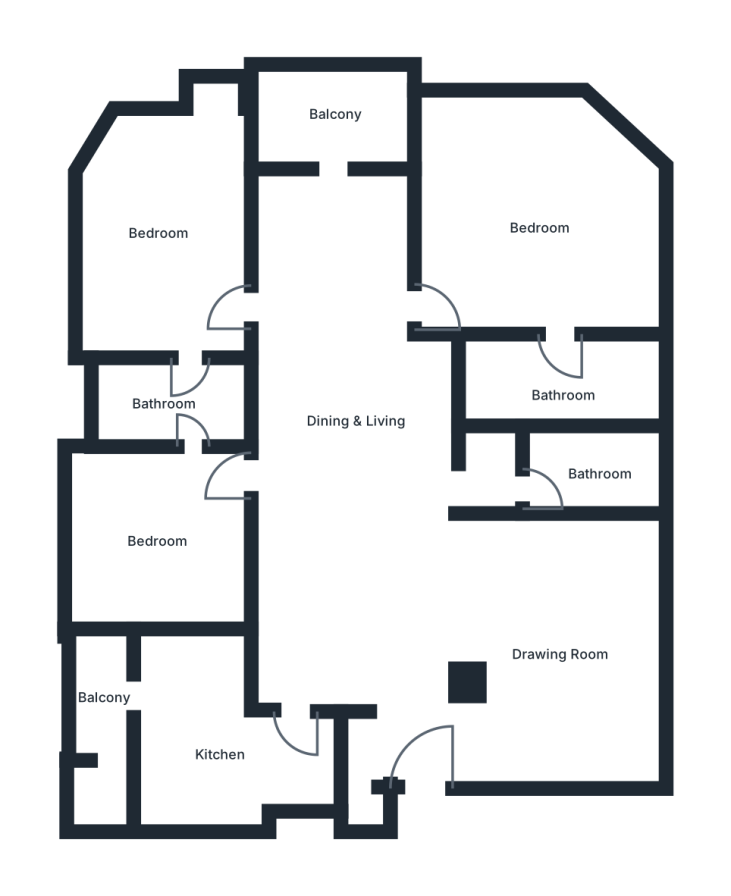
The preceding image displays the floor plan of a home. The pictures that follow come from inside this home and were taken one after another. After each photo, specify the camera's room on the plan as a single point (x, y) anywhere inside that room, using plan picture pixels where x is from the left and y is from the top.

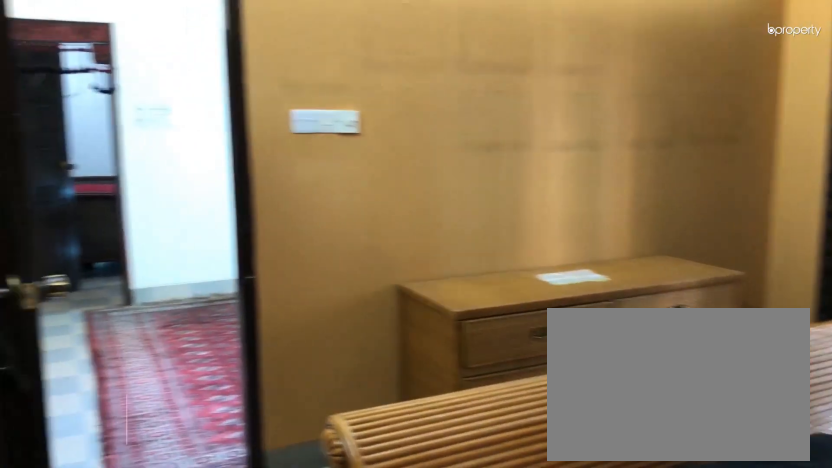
(538, 220)
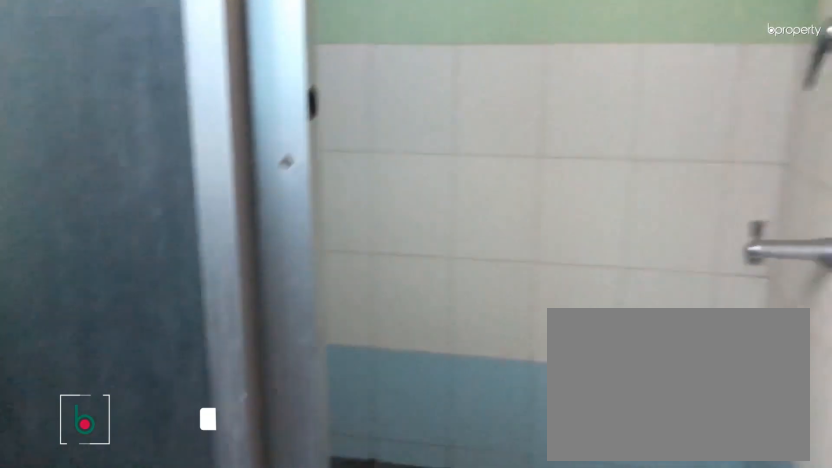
(556, 380)
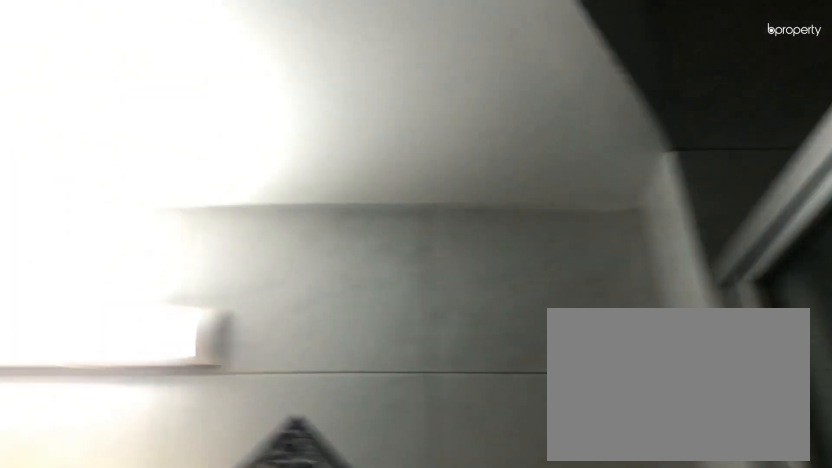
(556, 380)
